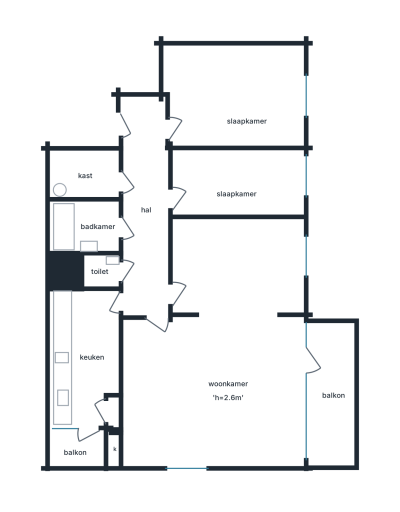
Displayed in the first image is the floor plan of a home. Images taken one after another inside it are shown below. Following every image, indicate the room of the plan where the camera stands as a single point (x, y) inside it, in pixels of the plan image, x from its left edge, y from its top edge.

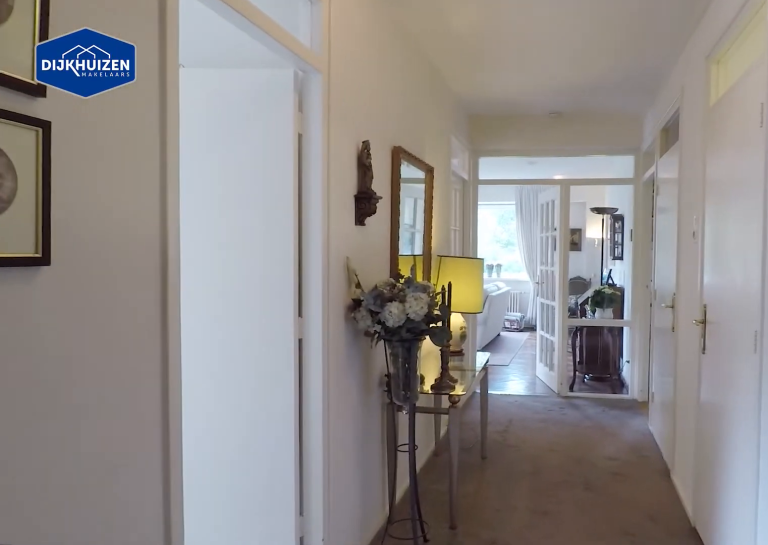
(146, 210)
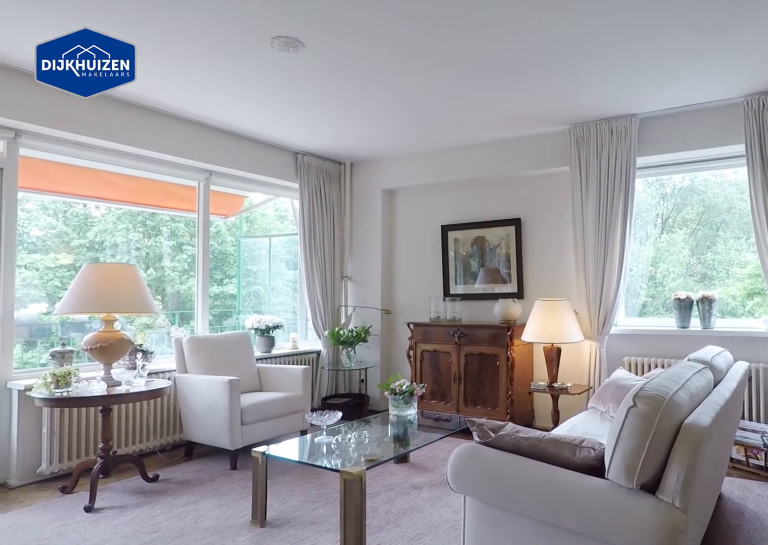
(219, 351)
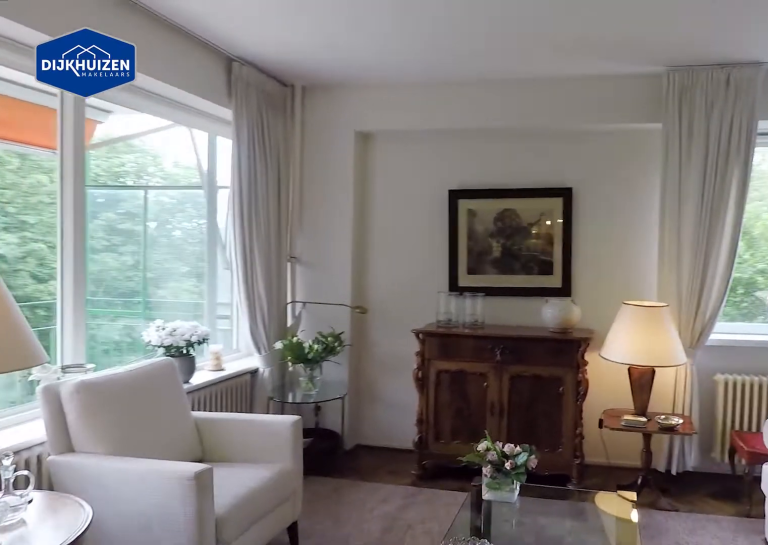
(219, 351)
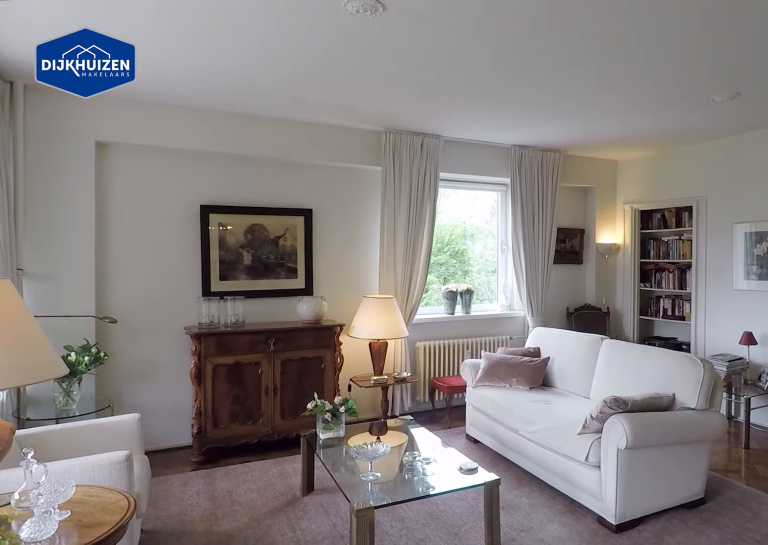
(219, 351)
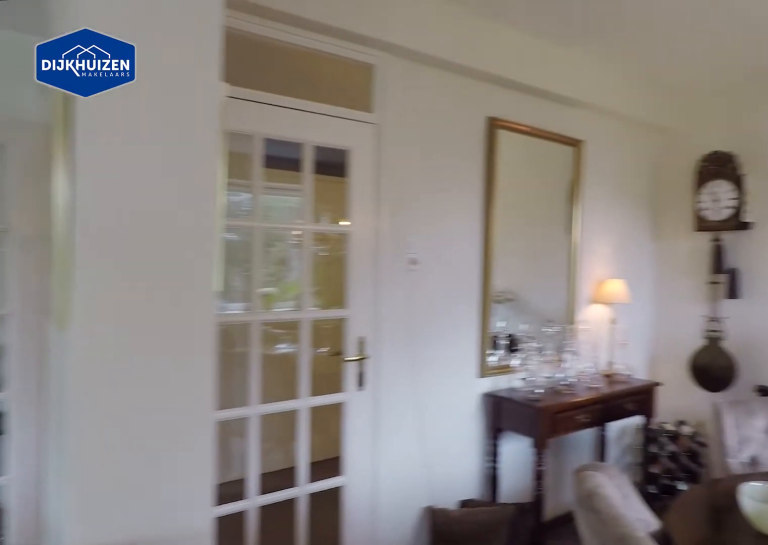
(219, 351)
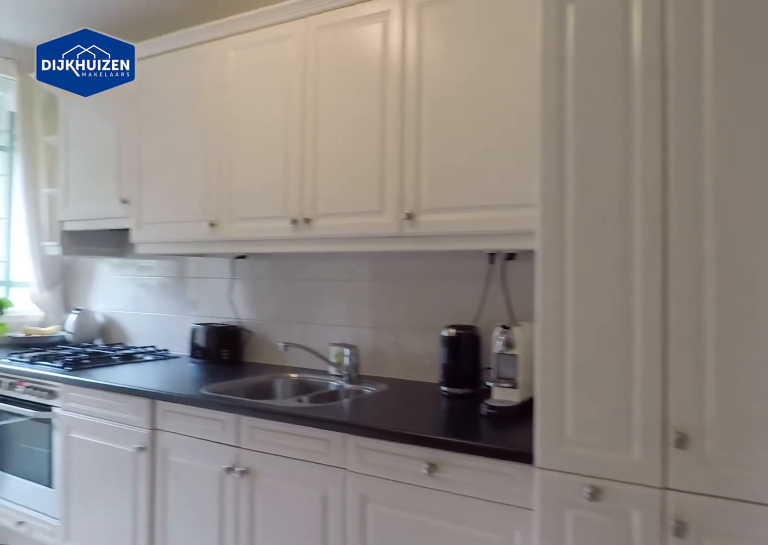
(80, 356)
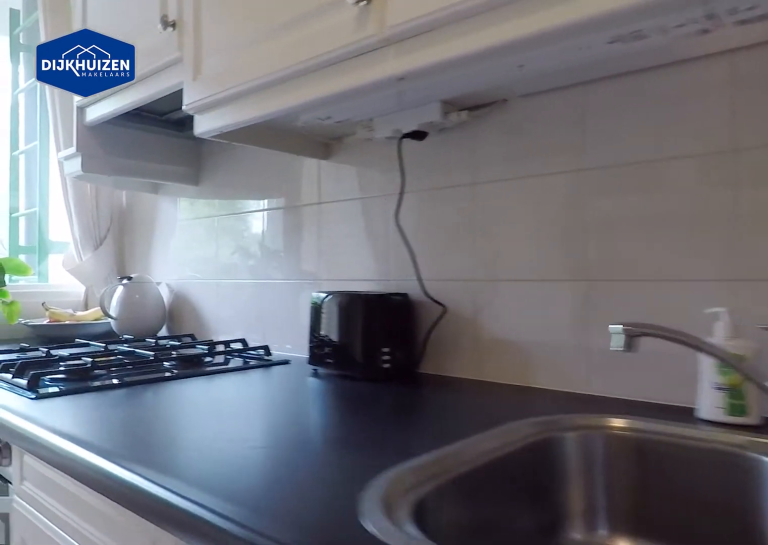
(80, 356)
